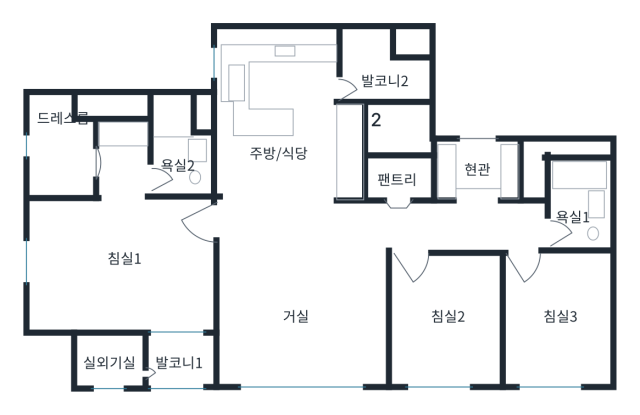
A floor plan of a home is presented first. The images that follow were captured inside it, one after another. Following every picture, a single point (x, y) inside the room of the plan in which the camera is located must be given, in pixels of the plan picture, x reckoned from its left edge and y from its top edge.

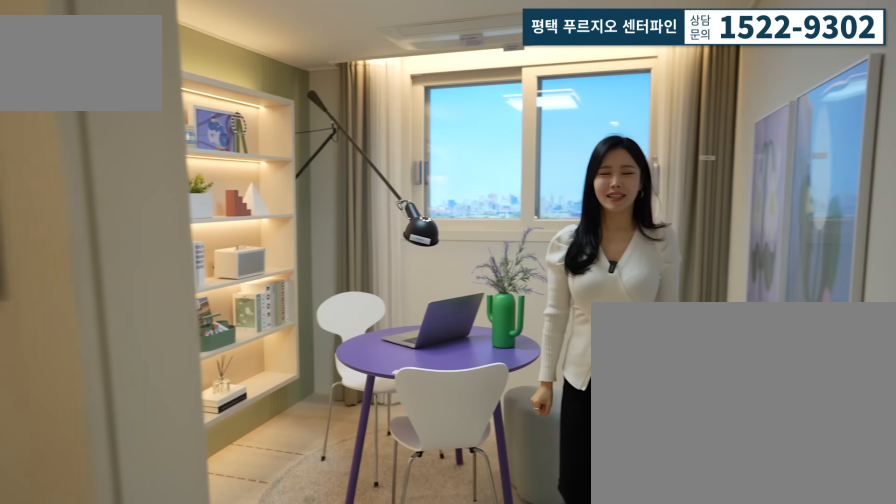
(444, 314)
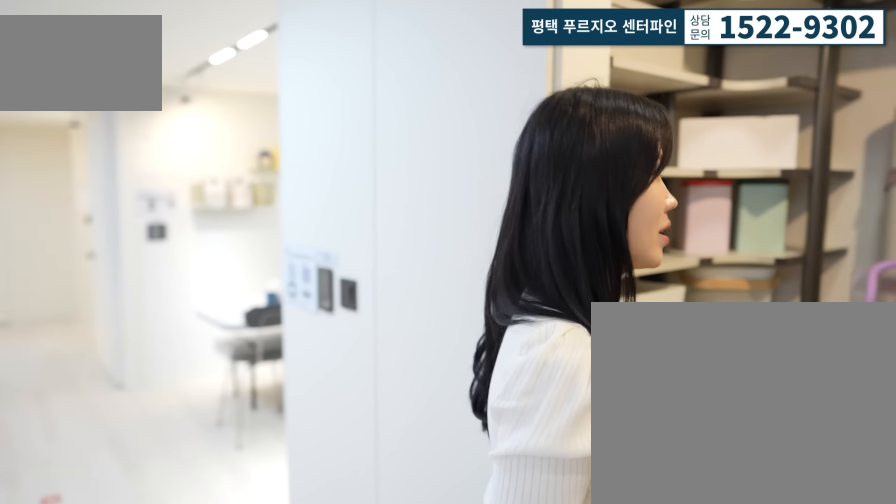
(400, 201)
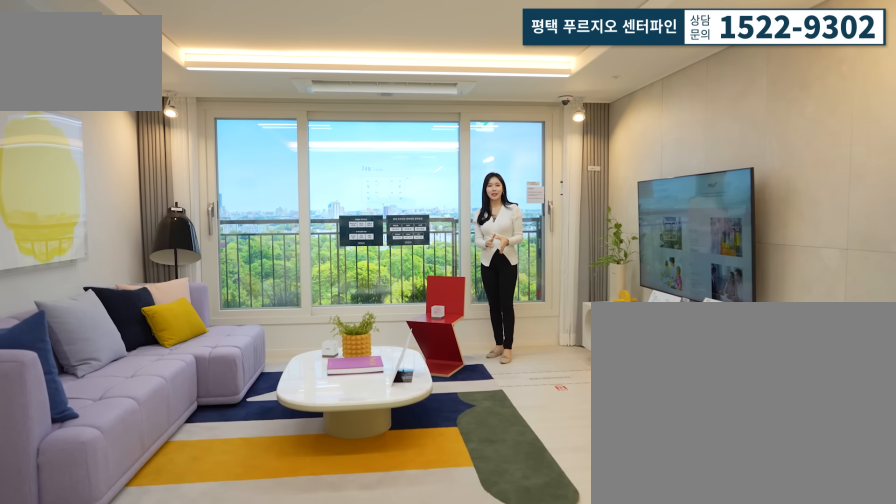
(298, 307)
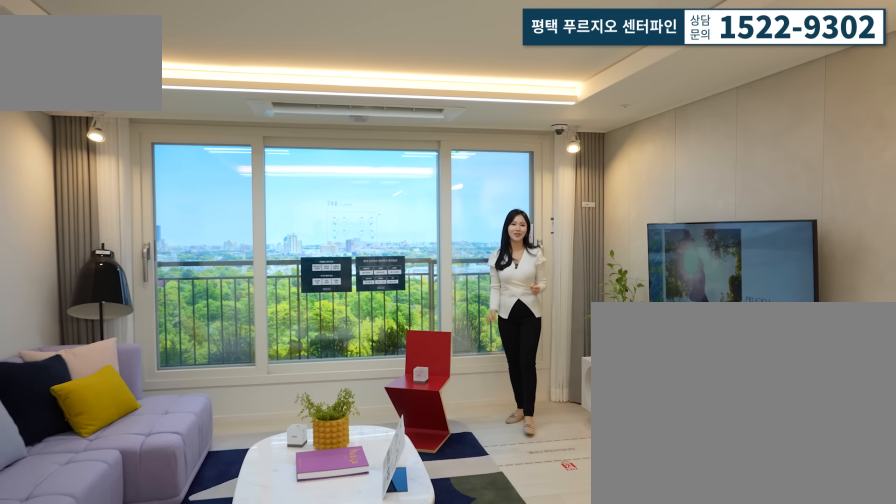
(298, 307)
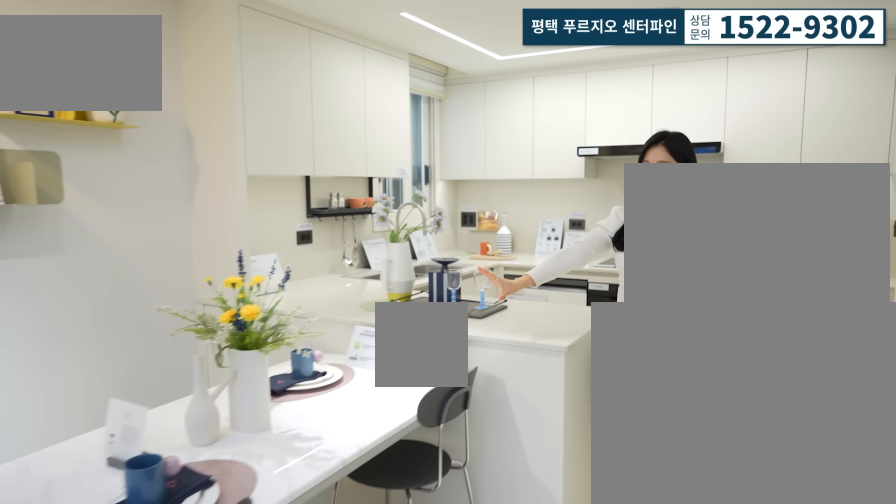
(291, 126)
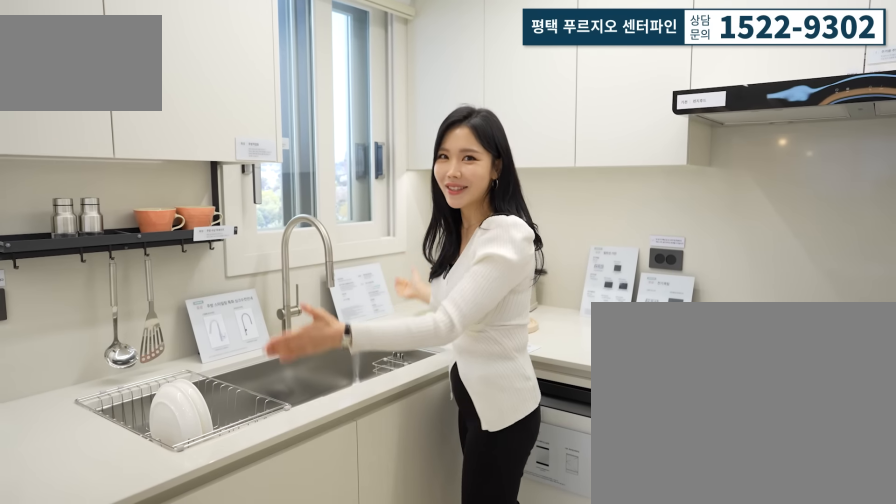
(291, 126)
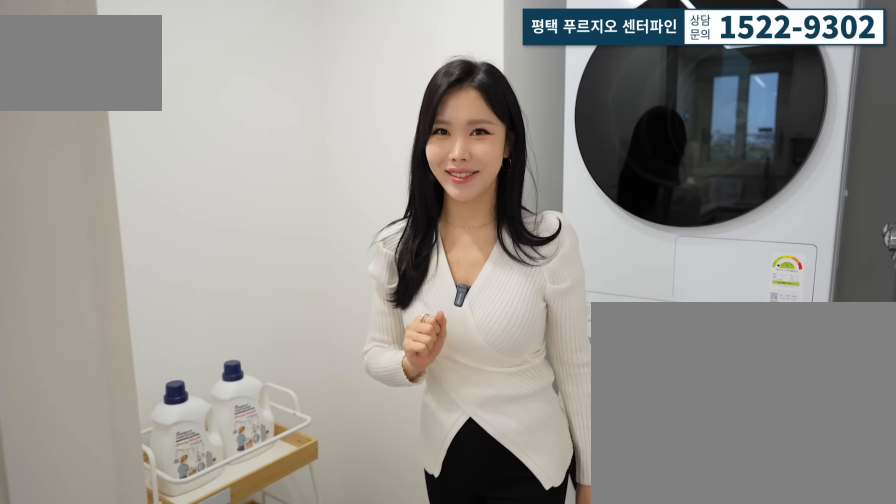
(386, 74)
